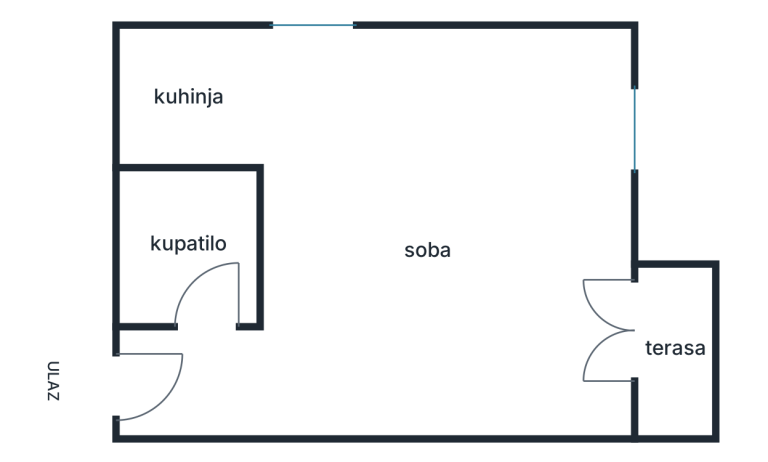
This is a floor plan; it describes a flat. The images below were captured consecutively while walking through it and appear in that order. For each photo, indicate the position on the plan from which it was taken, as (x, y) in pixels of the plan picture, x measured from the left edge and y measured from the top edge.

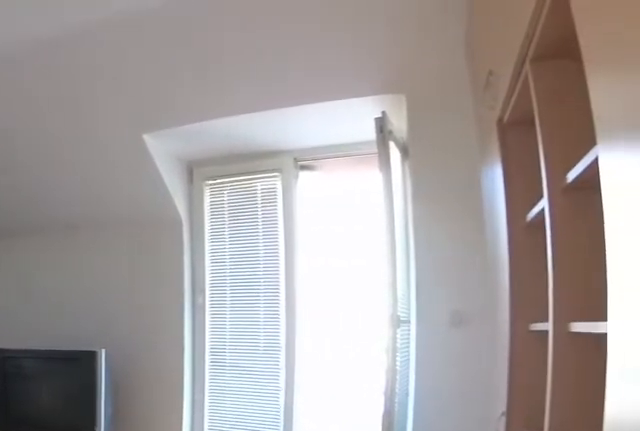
(246, 387)
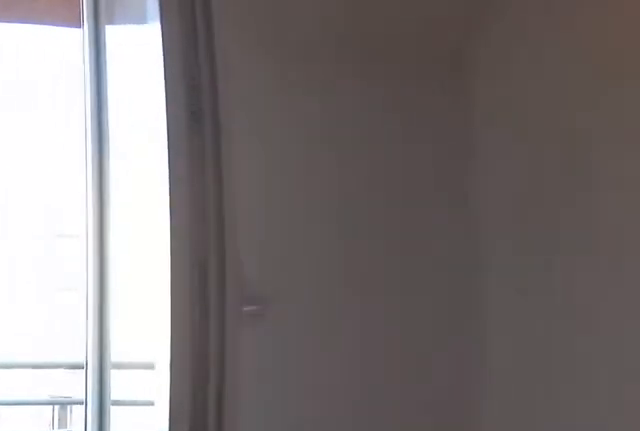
(477, 363)
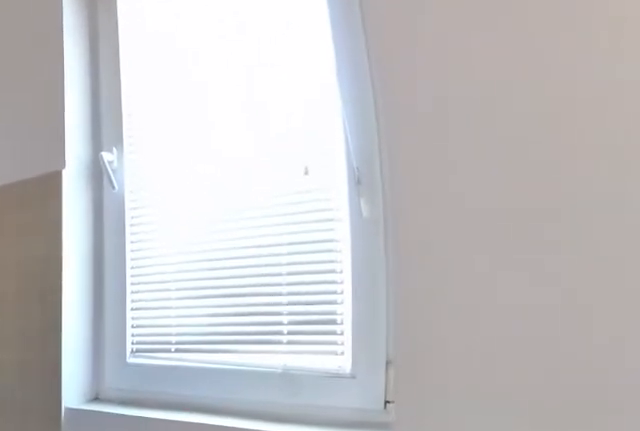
(306, 105)
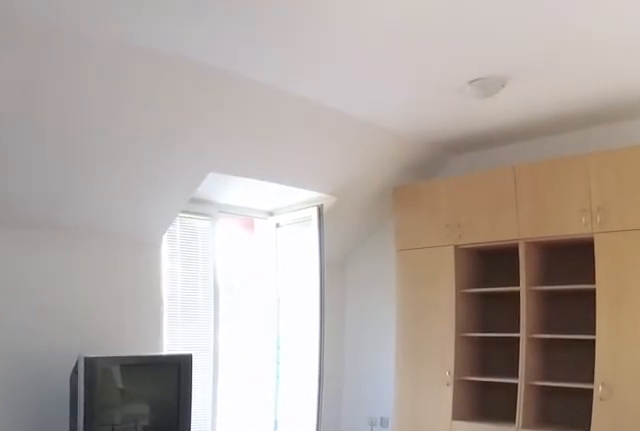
(260, 54)
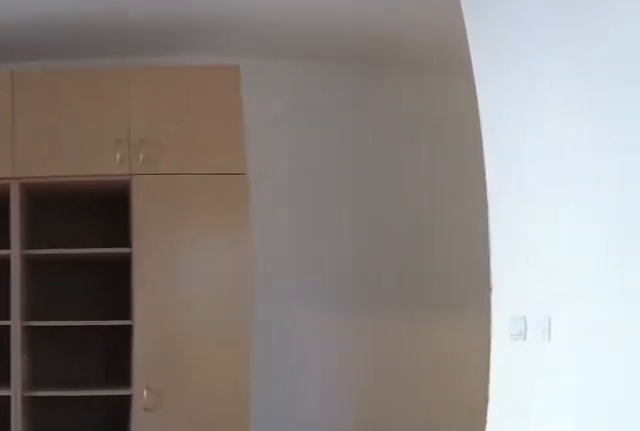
(396, 219)
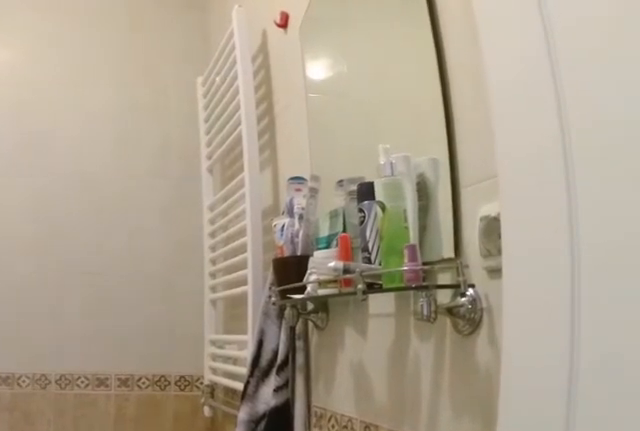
(232, 333)
